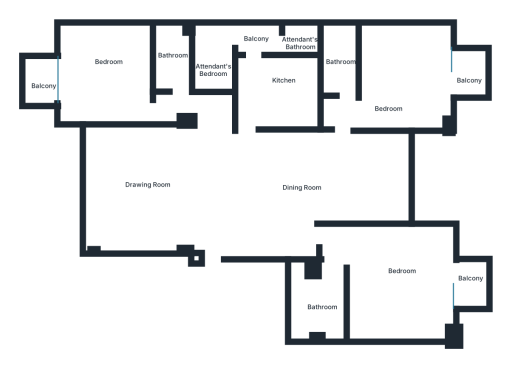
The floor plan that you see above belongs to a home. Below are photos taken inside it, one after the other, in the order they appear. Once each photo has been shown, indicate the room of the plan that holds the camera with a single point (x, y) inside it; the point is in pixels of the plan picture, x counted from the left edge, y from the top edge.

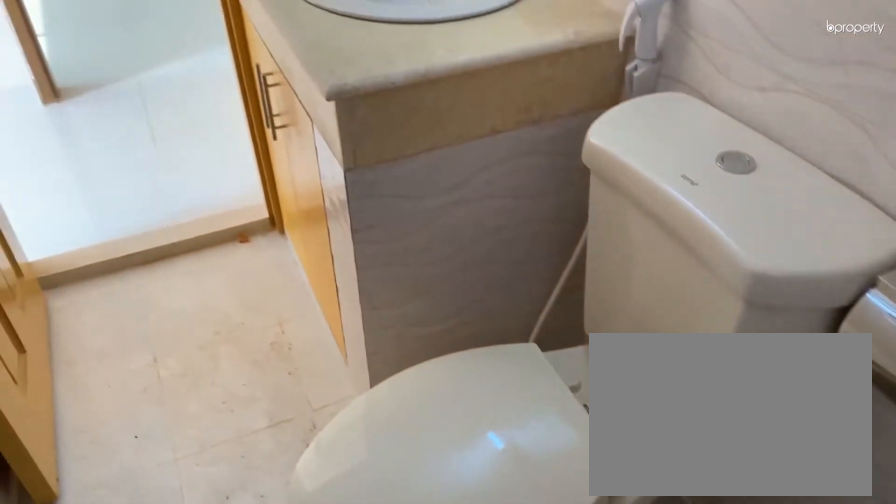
(340, 67)
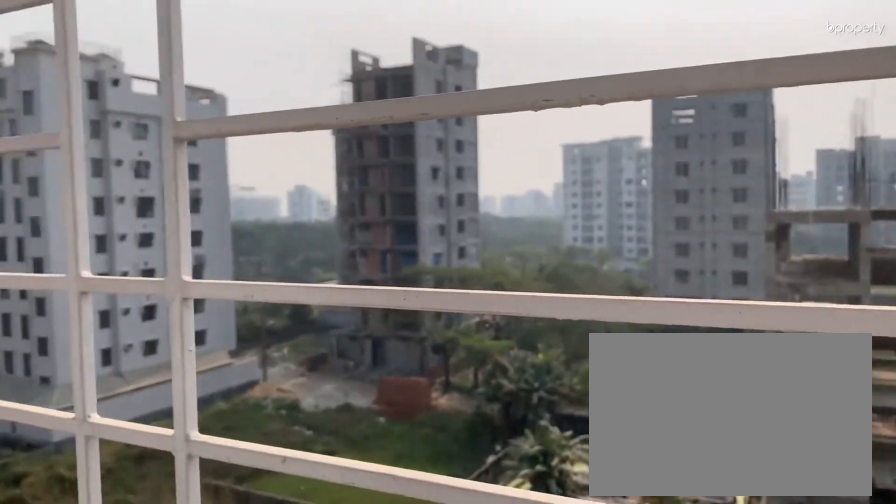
(469, 81)
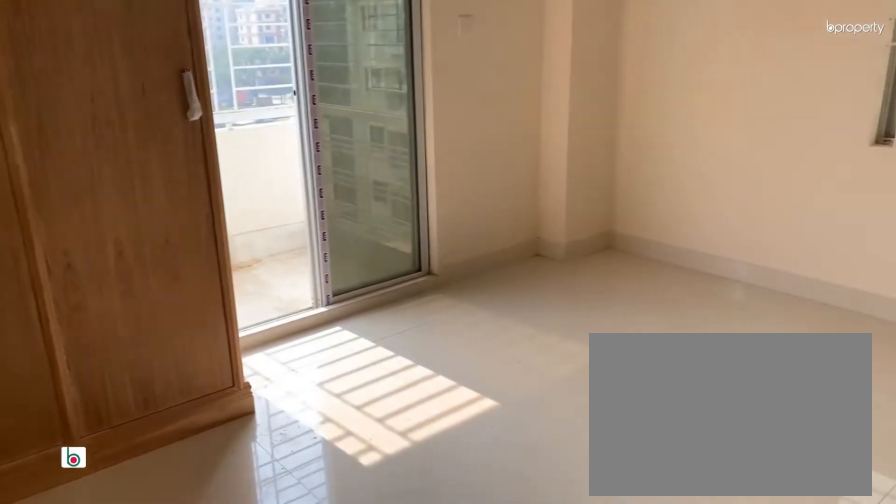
(397, 291)
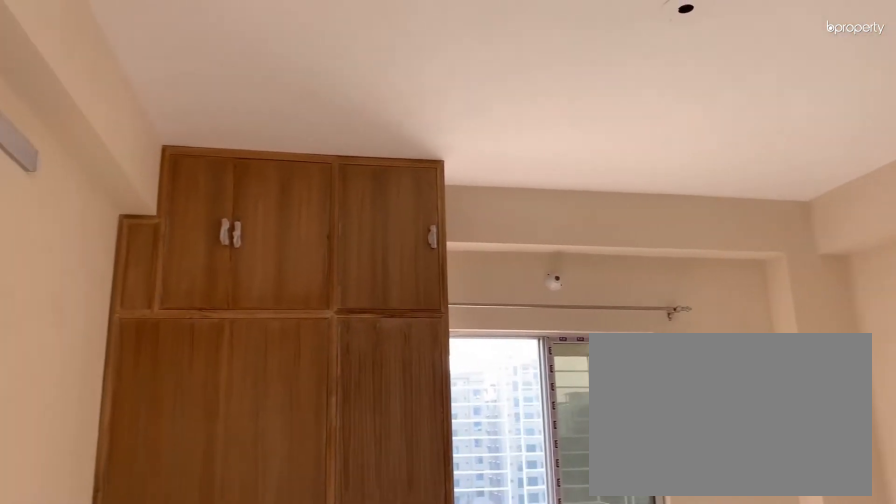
(393, 284)
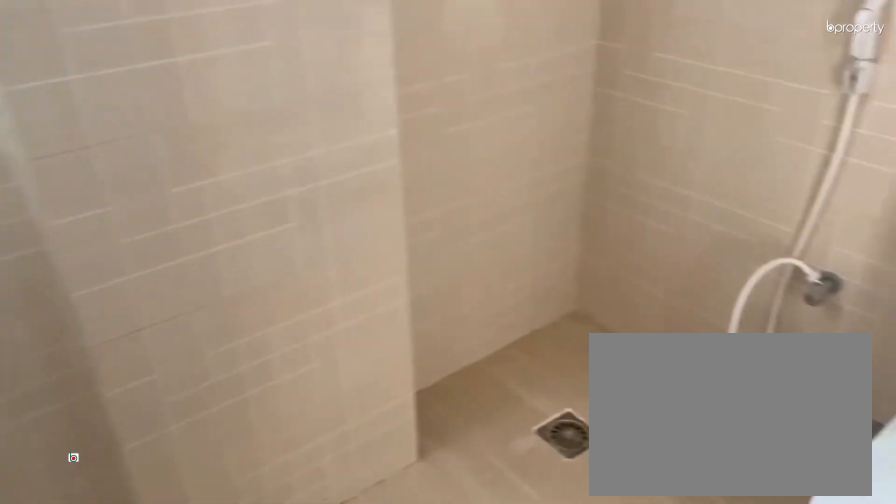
(322, 305)
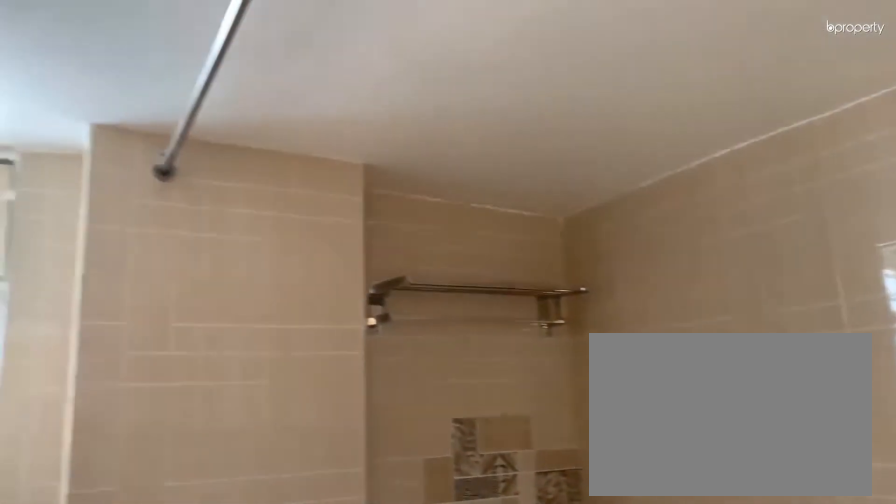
(325, 298)
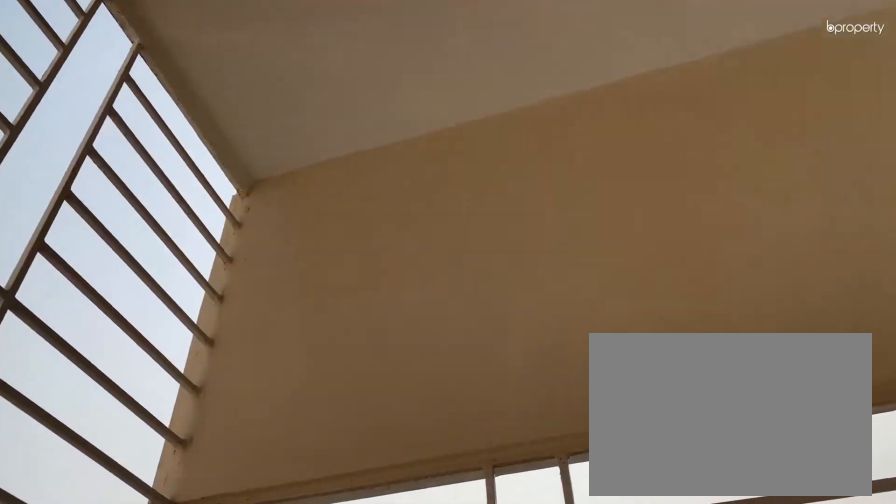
(470, 283)
